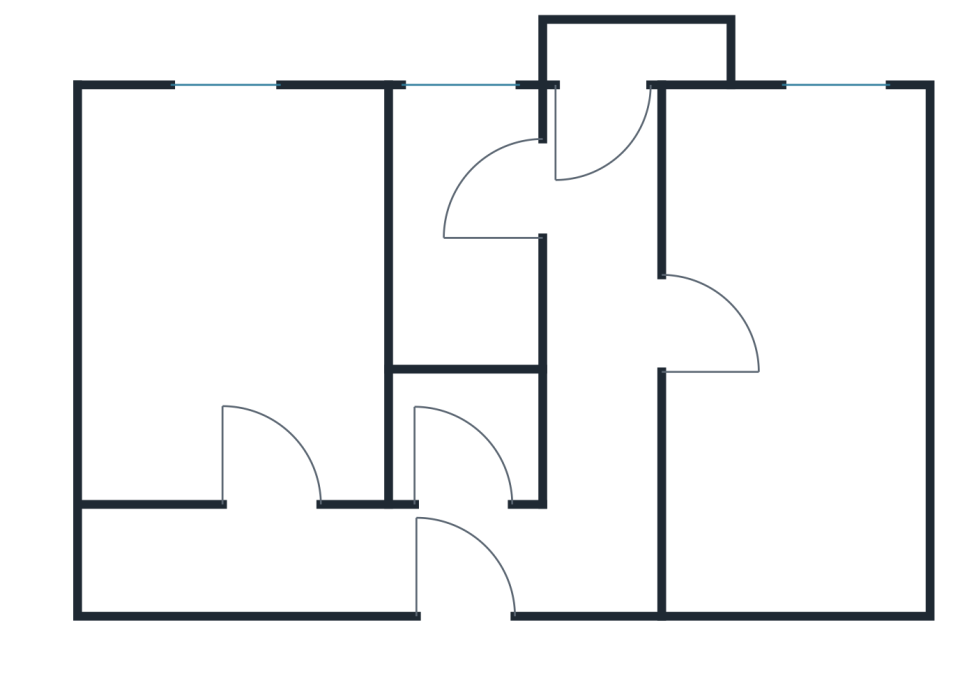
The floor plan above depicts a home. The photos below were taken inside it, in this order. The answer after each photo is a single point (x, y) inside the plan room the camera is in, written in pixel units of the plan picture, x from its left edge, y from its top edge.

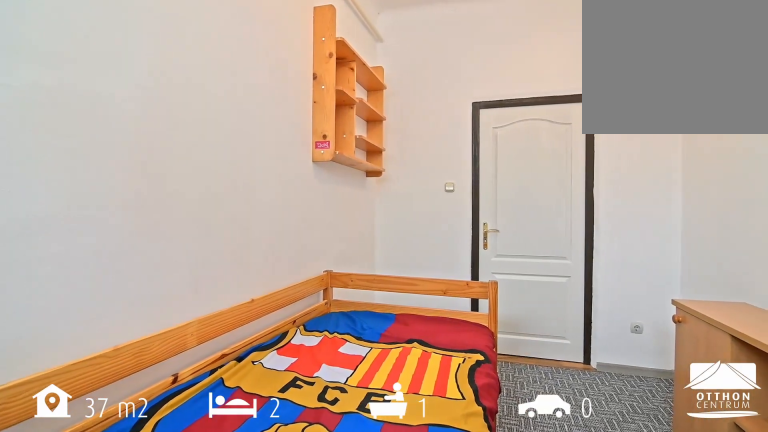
(238, 310)
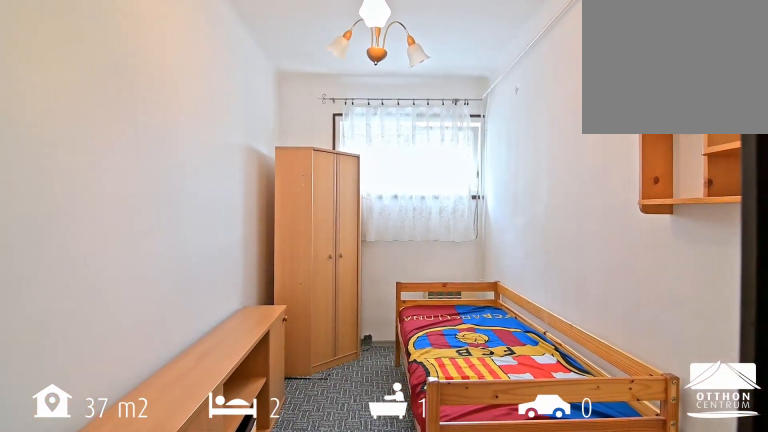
(238, 309)
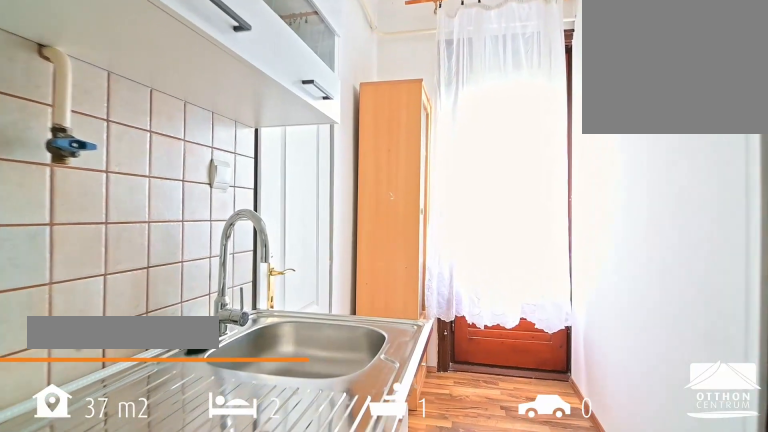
(601, 309)
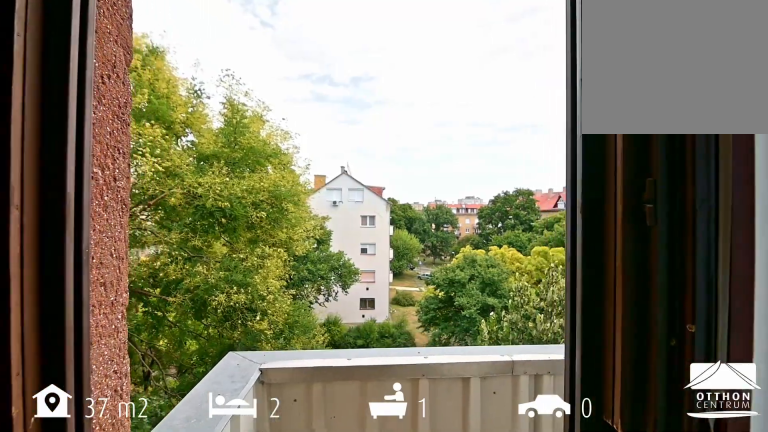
(633, 56)
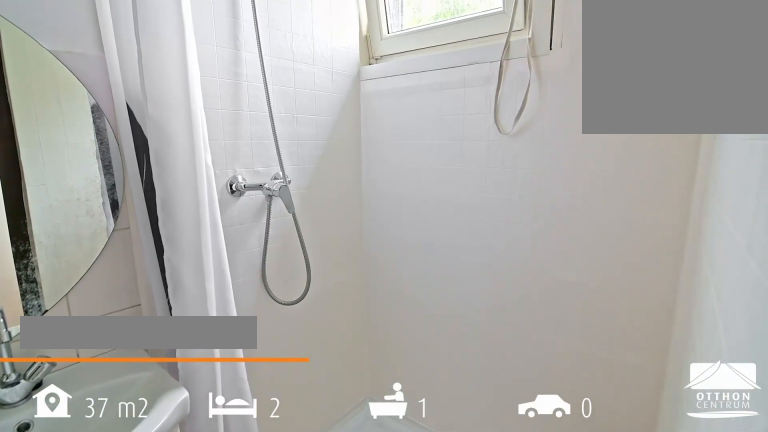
(463, 194)
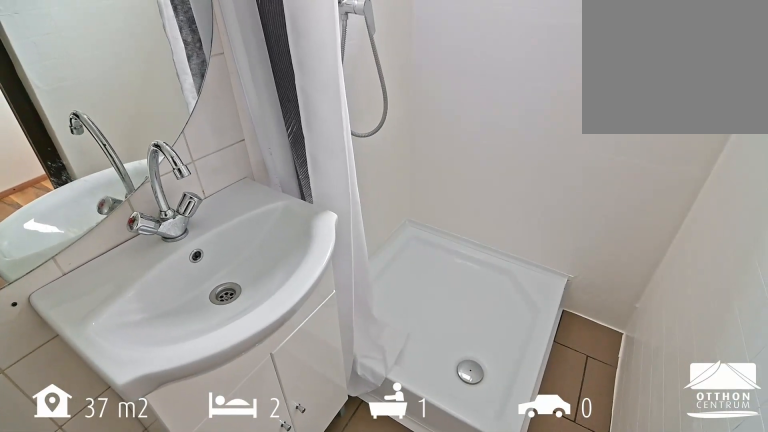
(463, 194)
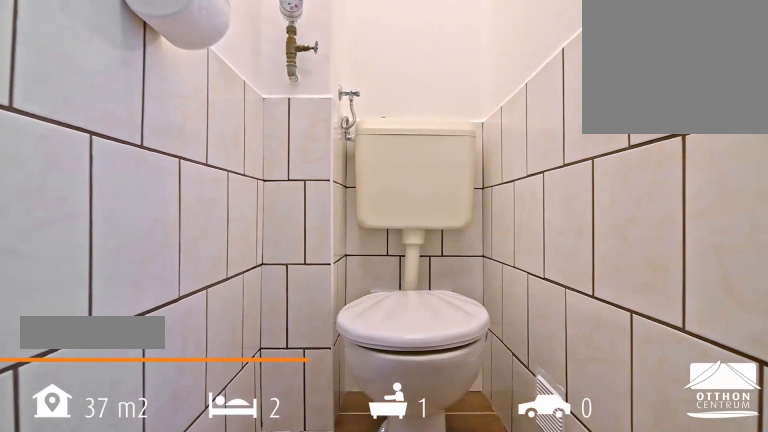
(465, 443)
